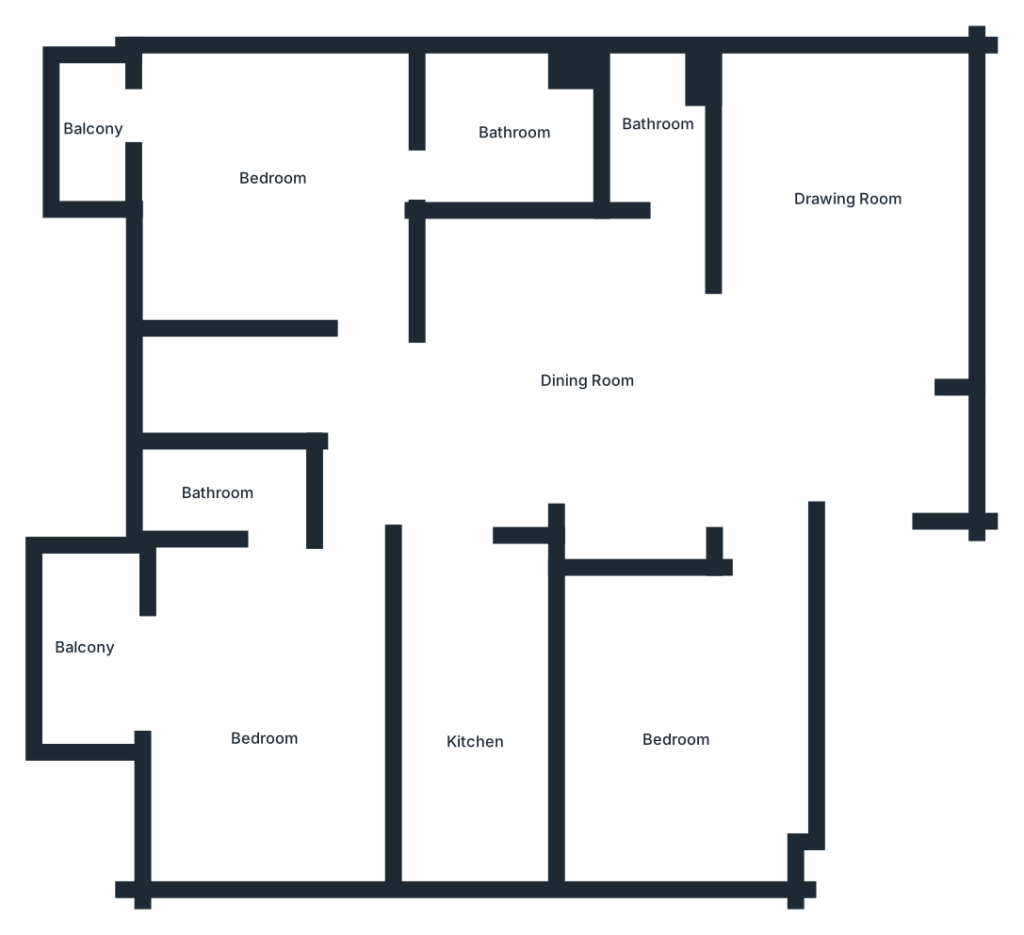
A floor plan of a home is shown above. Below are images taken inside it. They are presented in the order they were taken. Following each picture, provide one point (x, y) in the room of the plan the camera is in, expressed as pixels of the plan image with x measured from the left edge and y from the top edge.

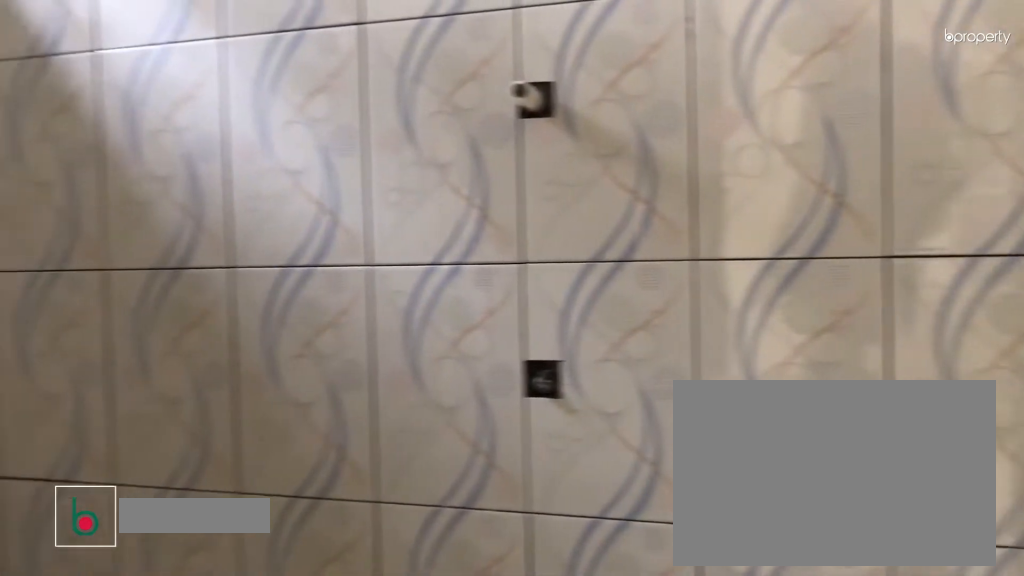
(212, 498)
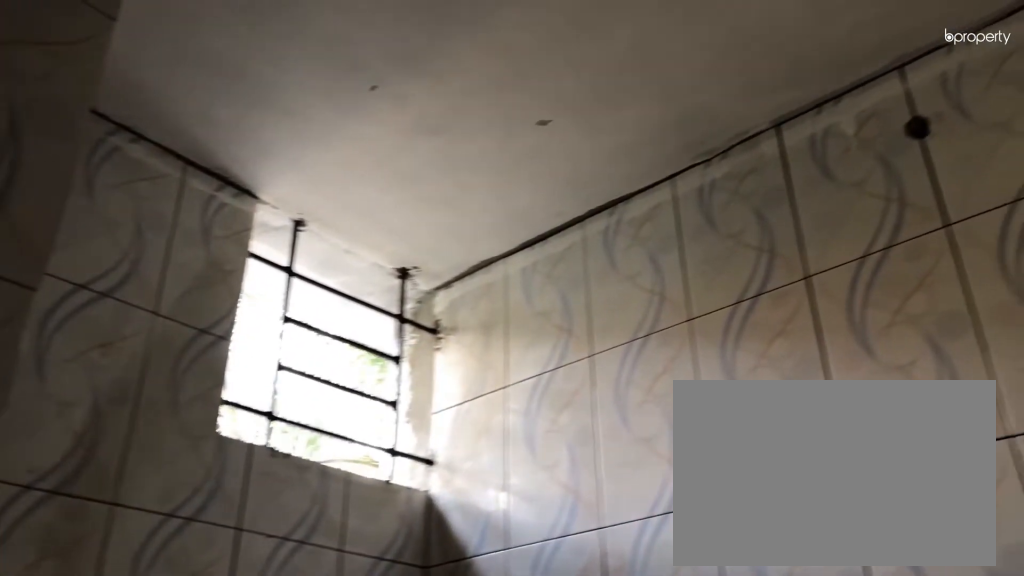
(212, 498)
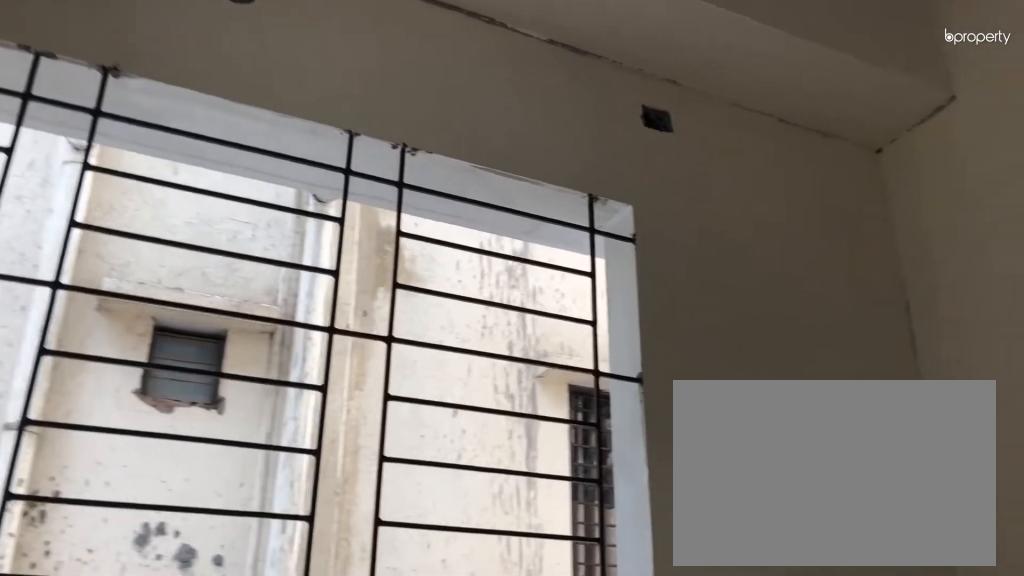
(264, 181)
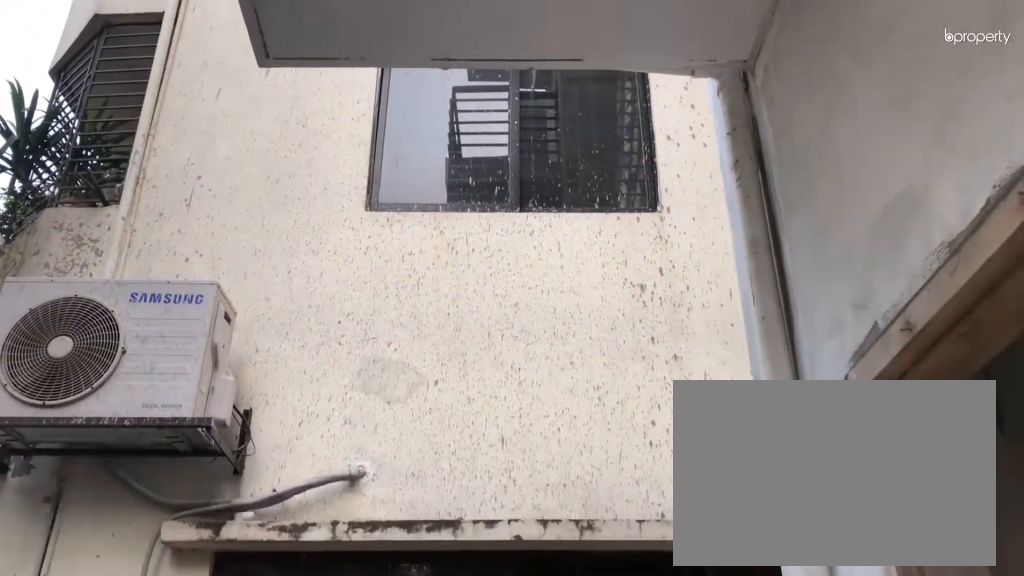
(92, 145)
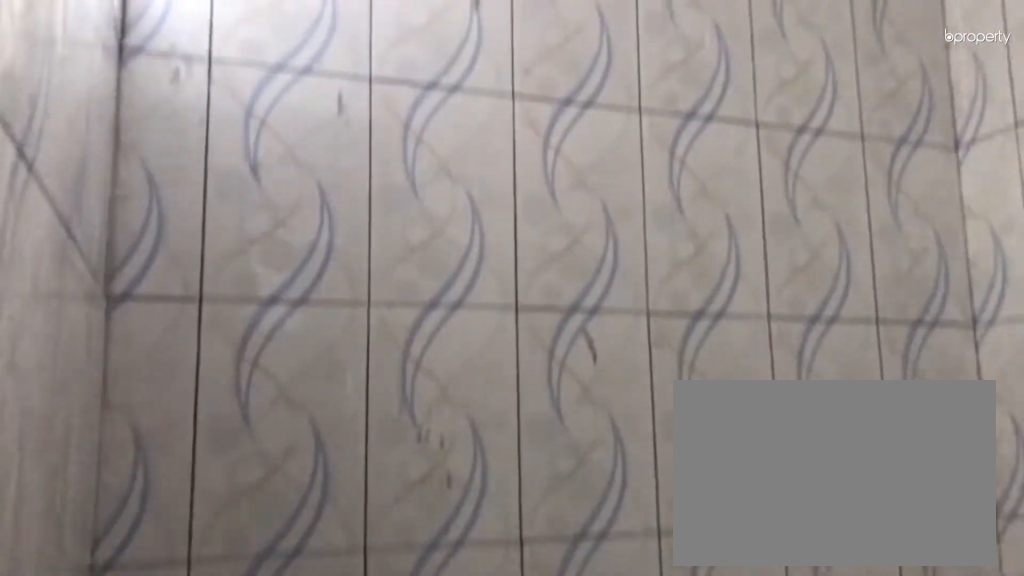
(506, 138)
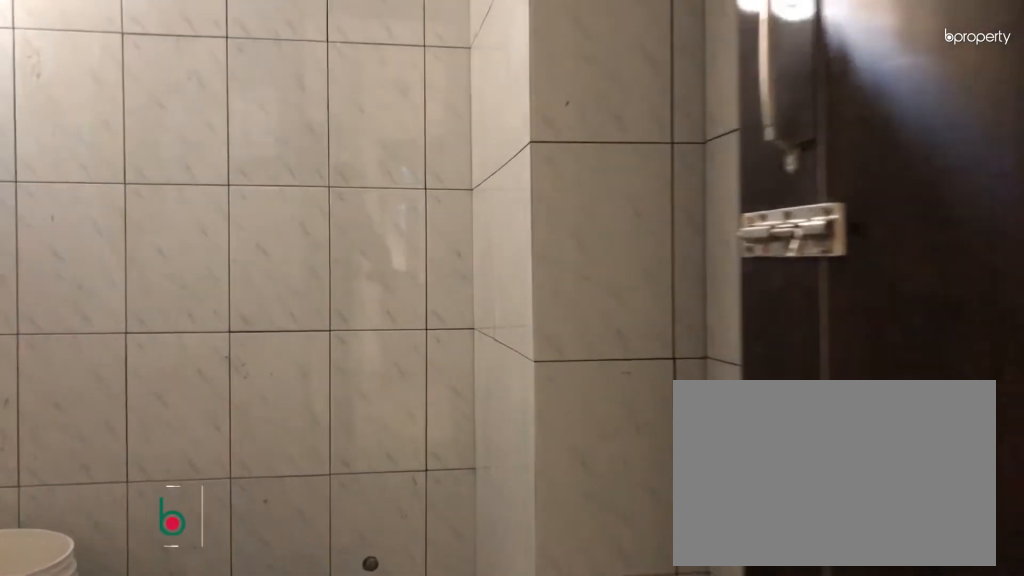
(651, 131)
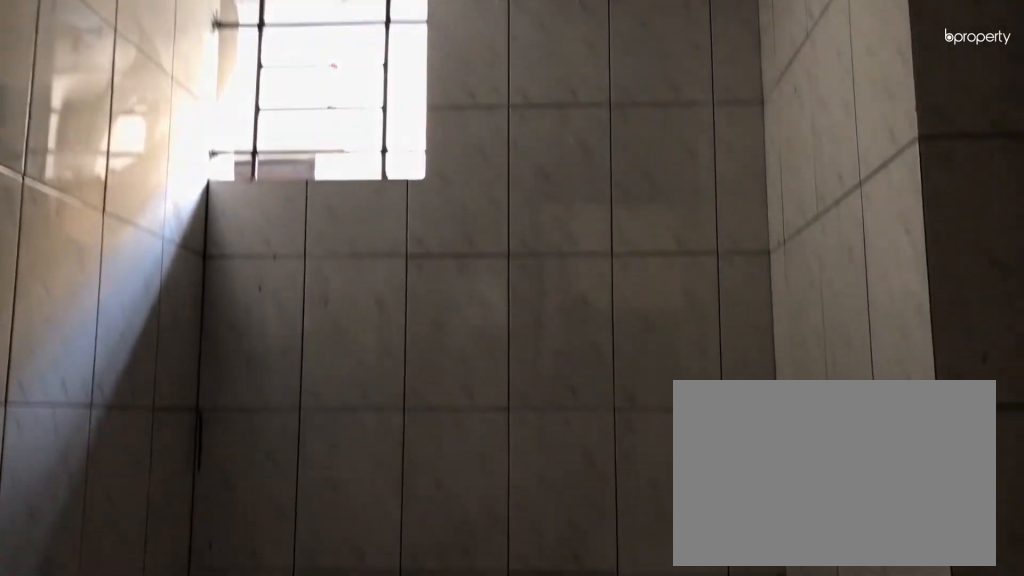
(651, 131)
